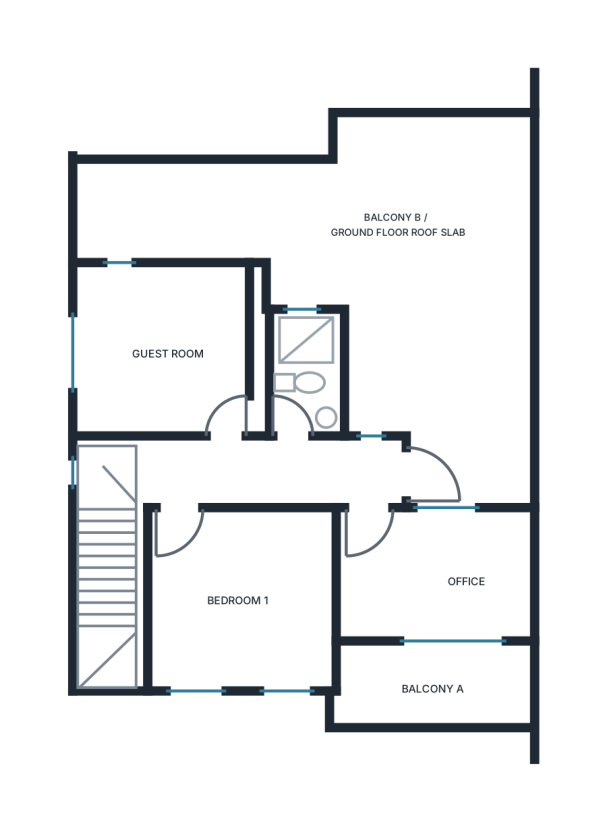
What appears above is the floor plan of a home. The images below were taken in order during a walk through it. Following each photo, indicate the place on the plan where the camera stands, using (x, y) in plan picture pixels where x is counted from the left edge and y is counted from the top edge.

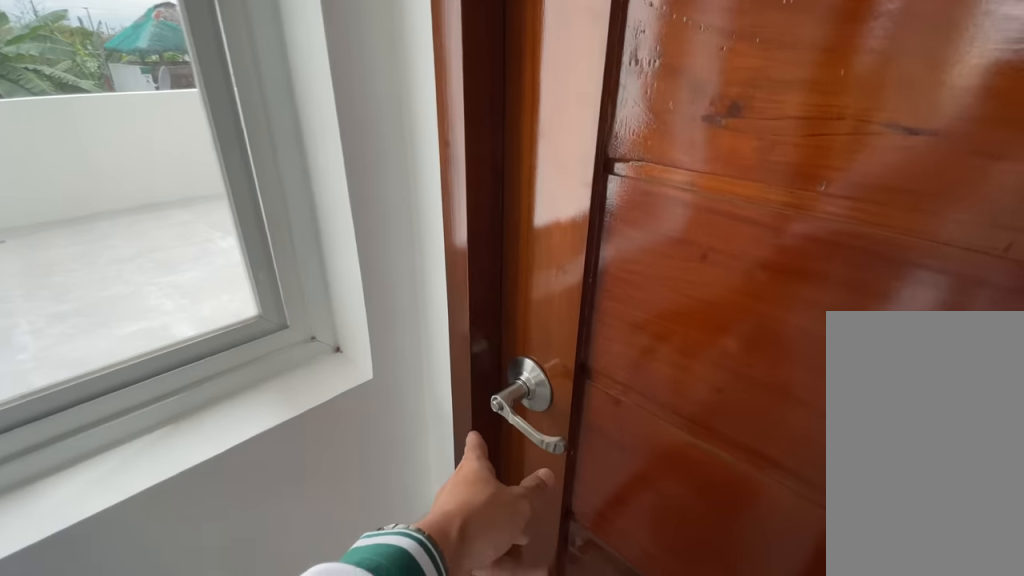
(485, 424)
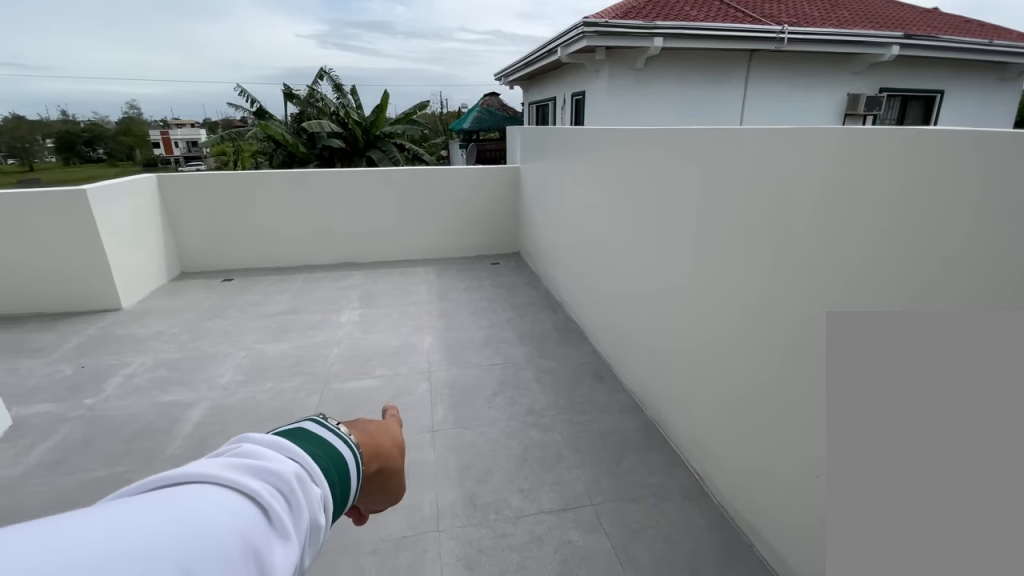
(485, 424)
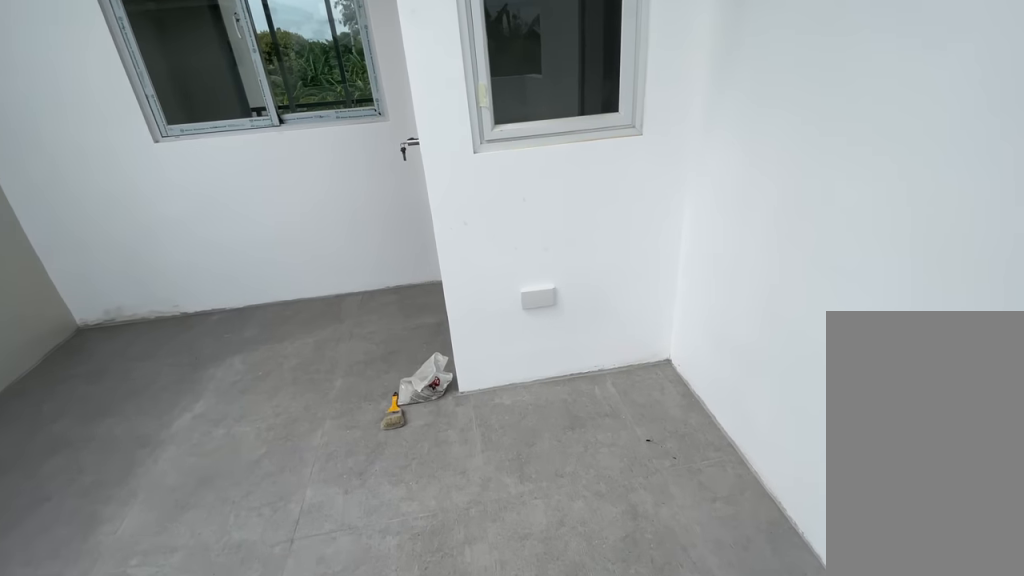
(402, 397)
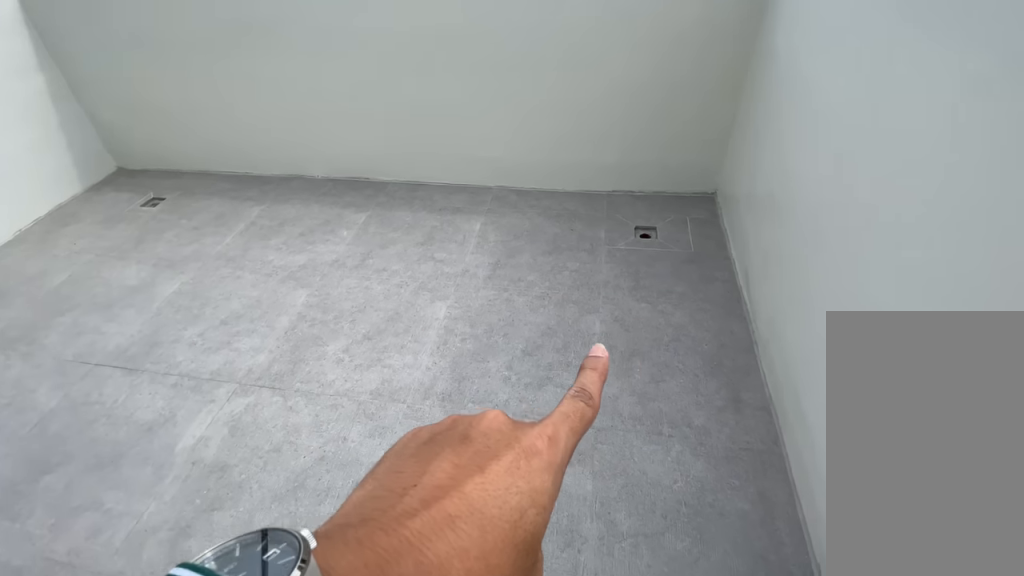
(428, 261)
